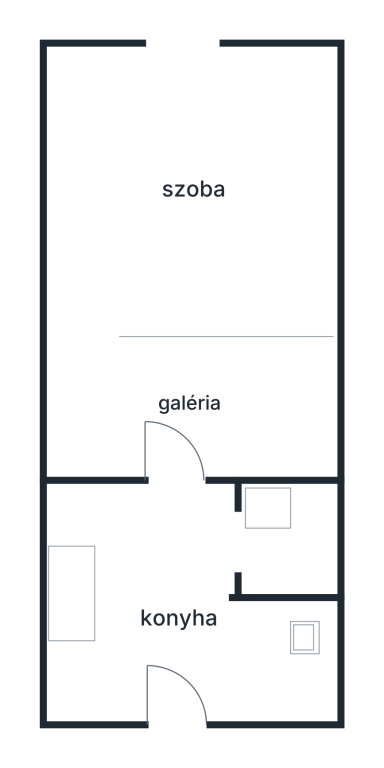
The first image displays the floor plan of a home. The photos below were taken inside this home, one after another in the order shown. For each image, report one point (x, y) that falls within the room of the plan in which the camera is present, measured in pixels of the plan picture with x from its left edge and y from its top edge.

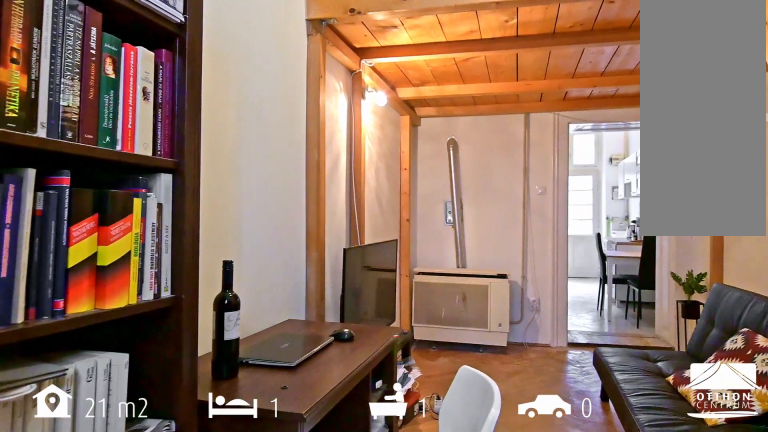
(197, 197)
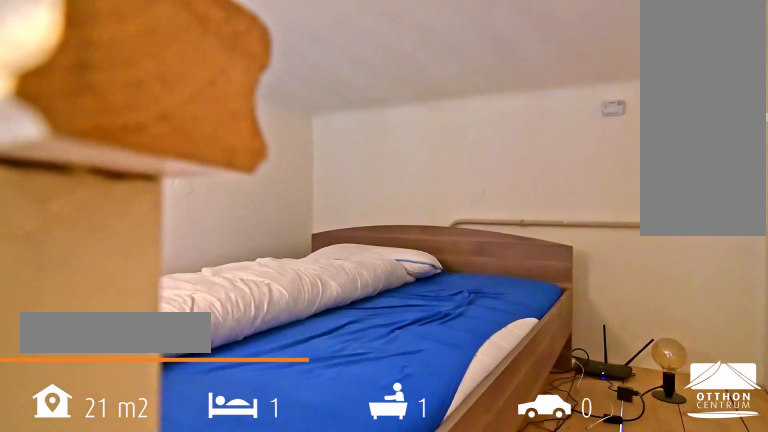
(190, 398)
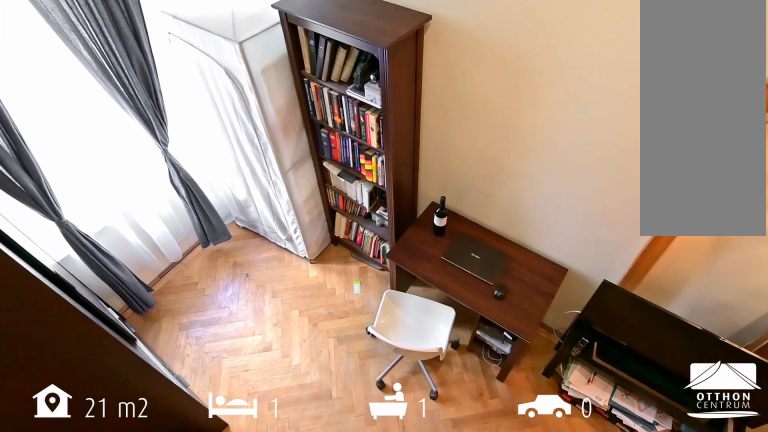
(198, 197)
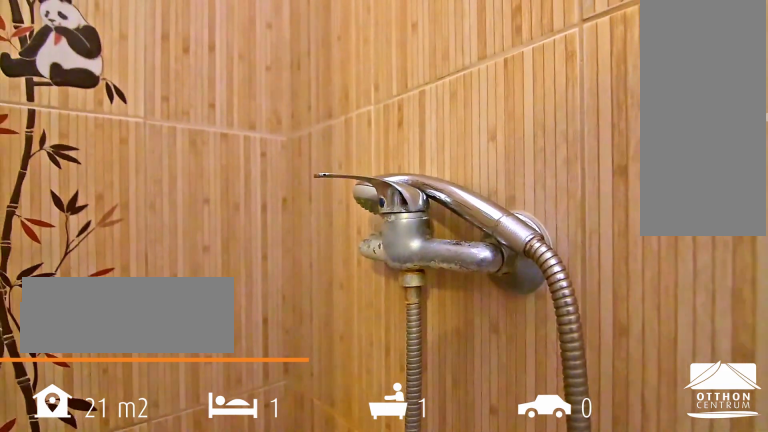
(296, 541)
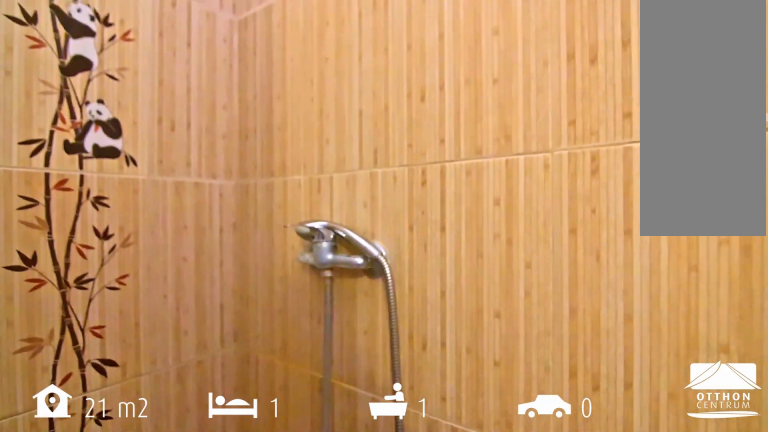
(296, 541)
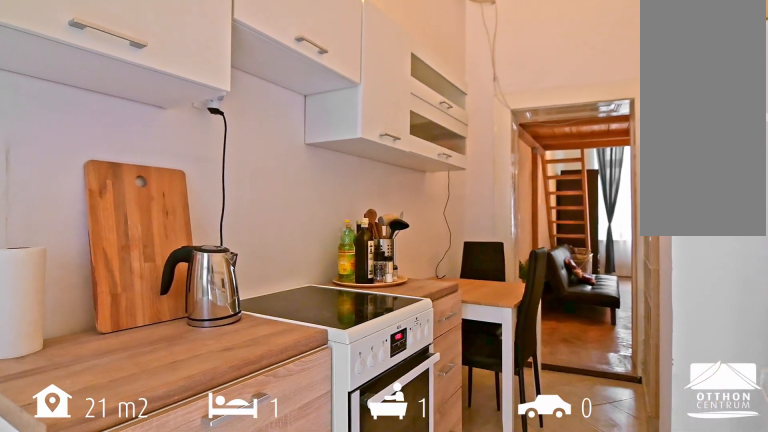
(167, 621)
